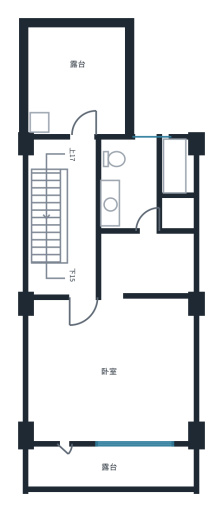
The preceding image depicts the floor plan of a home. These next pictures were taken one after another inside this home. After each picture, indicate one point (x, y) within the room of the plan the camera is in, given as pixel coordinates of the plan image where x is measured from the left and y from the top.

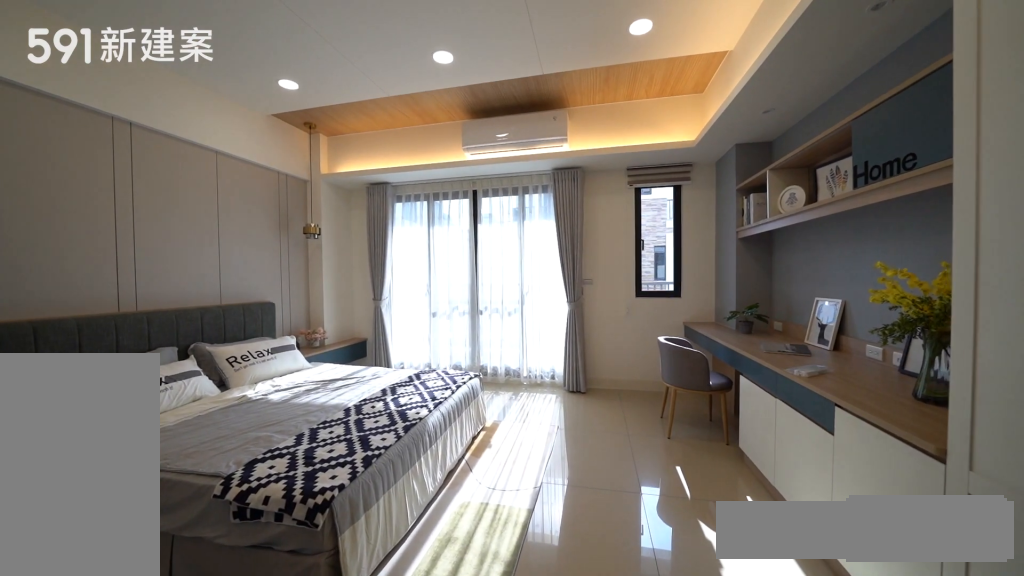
(111, 370)
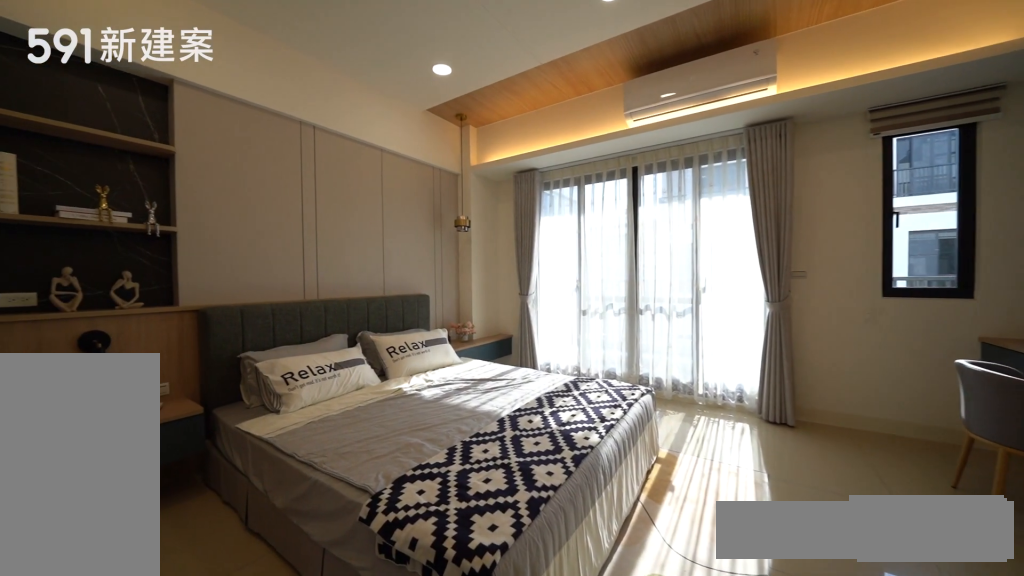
(111, 370)
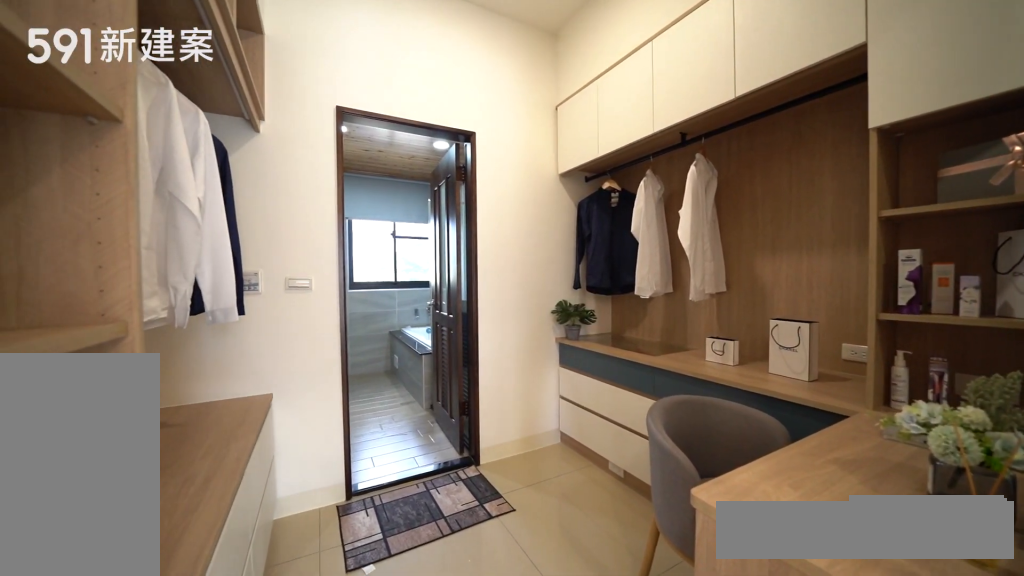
(147, 264)
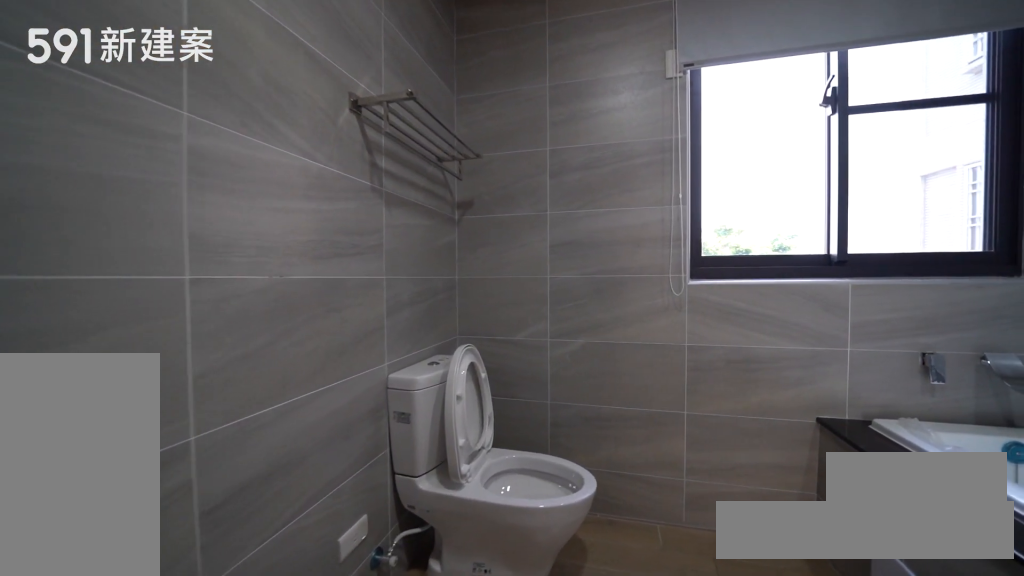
(174, 167)
